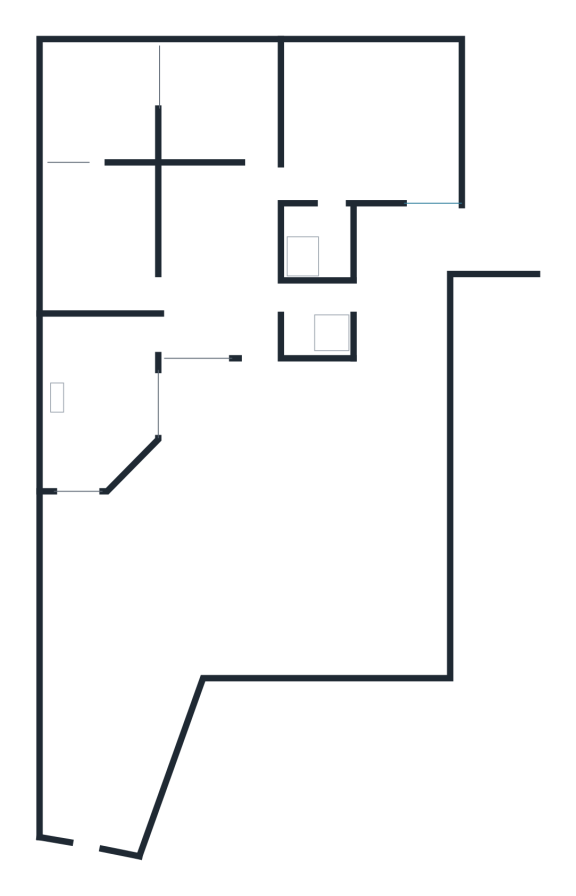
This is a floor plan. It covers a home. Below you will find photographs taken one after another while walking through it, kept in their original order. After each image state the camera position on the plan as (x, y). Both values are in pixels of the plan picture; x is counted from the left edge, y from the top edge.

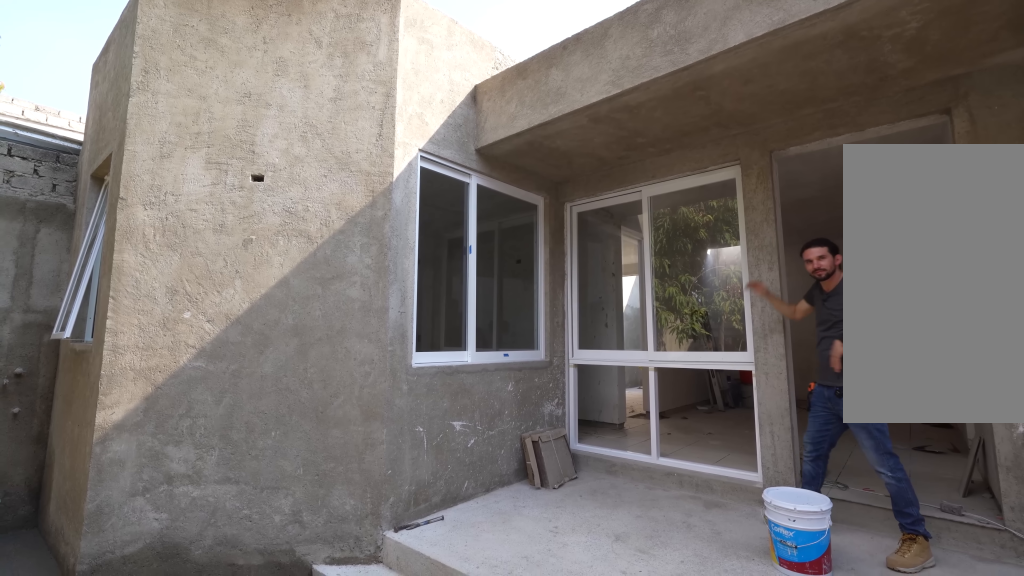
(288, 480)
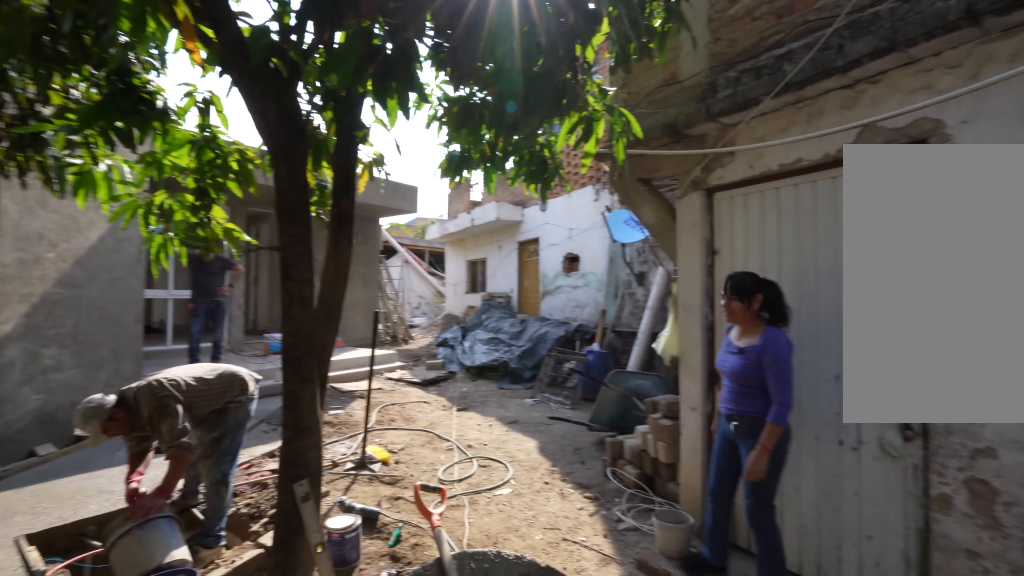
(91, 644)
